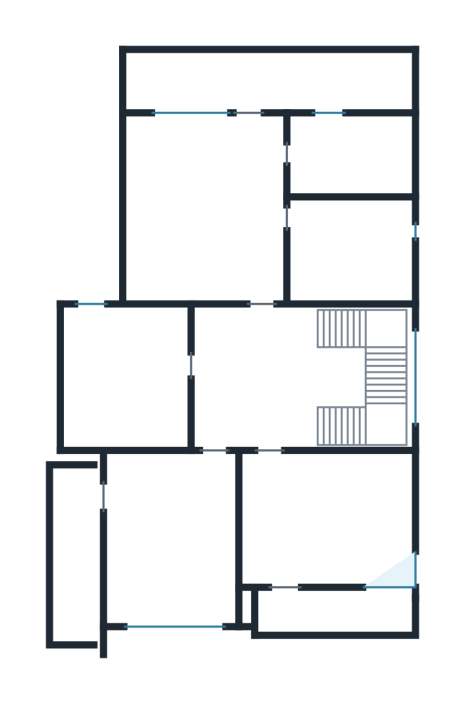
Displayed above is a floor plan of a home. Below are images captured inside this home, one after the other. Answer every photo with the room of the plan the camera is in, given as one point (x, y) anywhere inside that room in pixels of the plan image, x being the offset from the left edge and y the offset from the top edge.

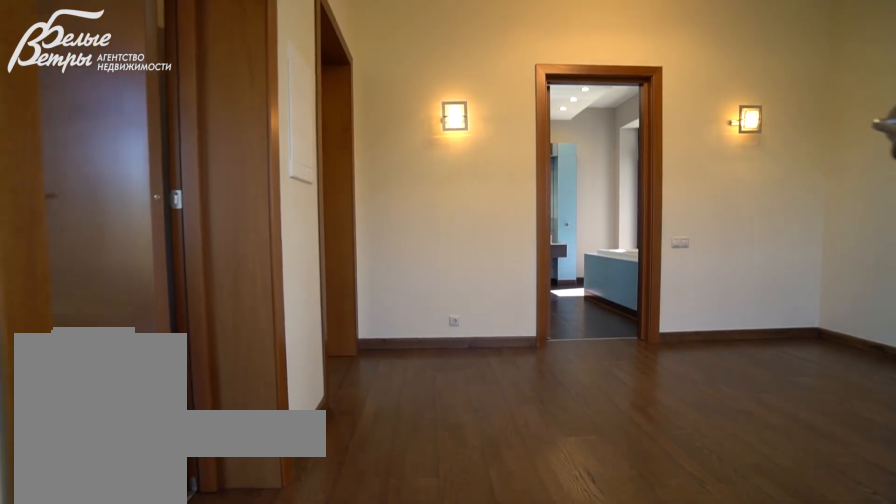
(256, 377)
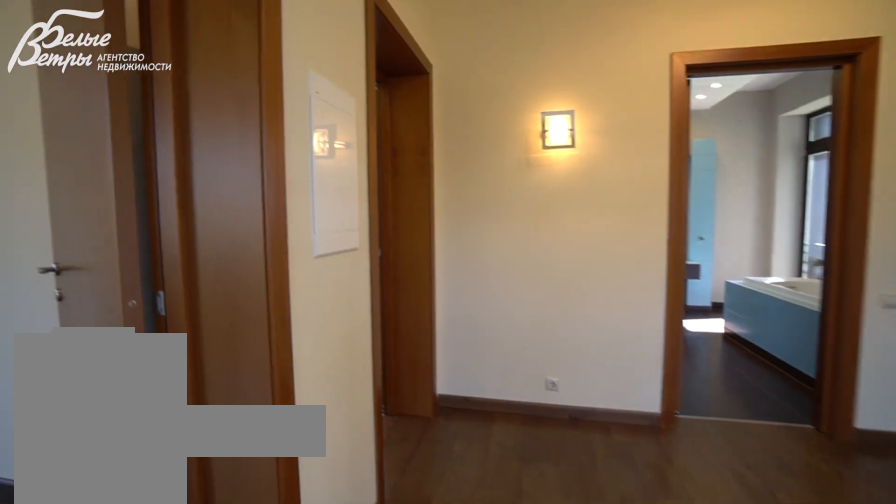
(256, 377)
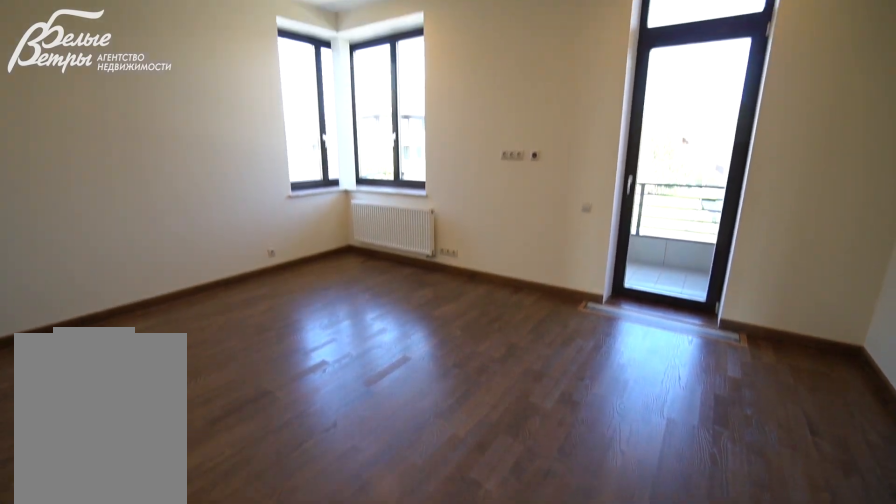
(326, 520)
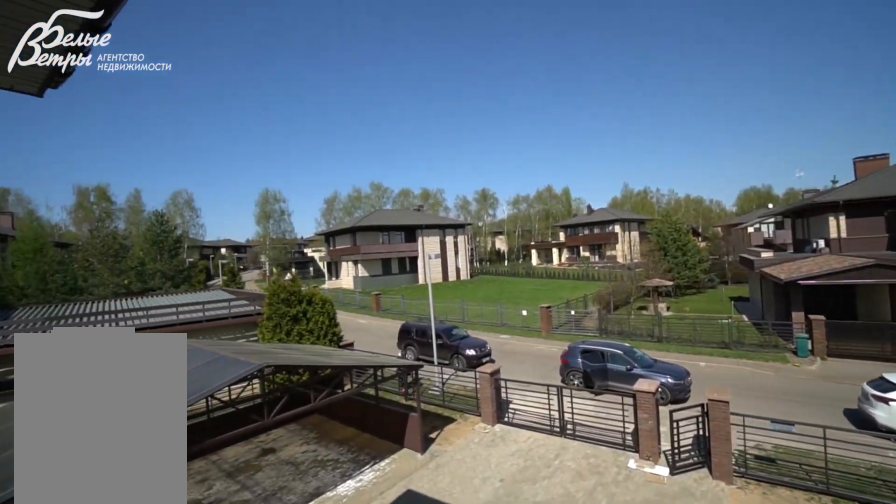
(331, 614)
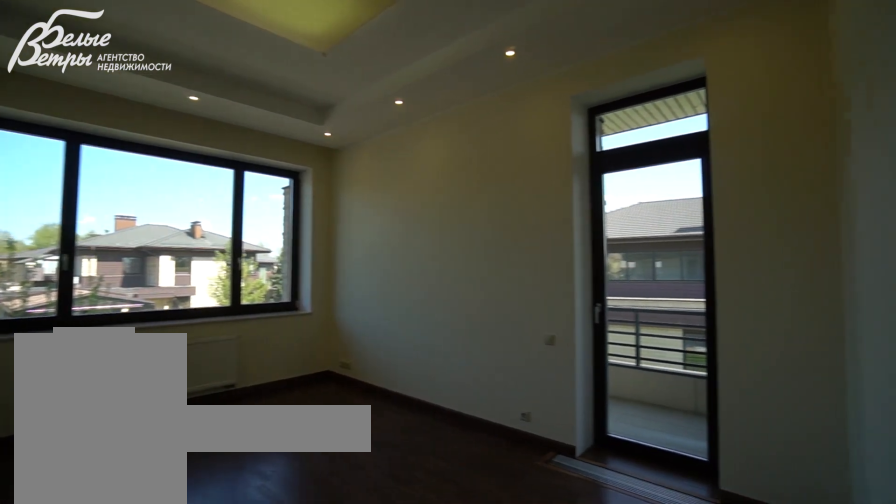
(170, 538)
